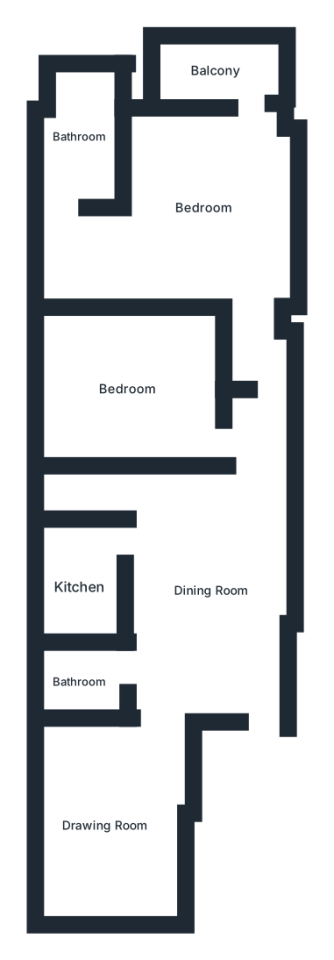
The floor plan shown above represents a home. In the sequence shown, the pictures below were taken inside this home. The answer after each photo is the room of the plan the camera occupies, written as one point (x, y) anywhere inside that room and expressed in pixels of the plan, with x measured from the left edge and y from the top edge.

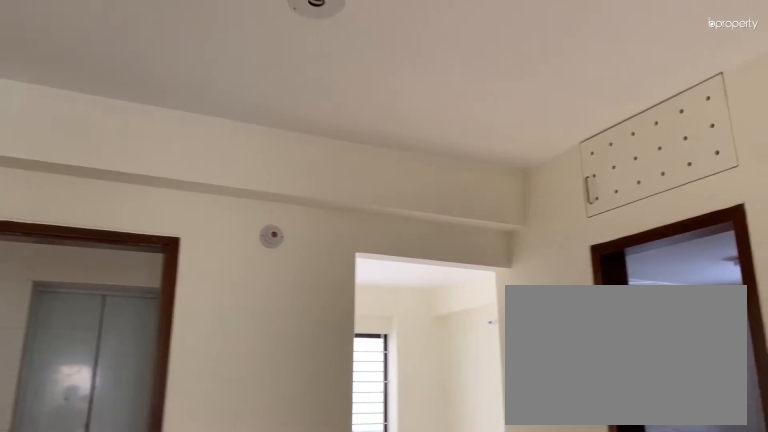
(210, 582)
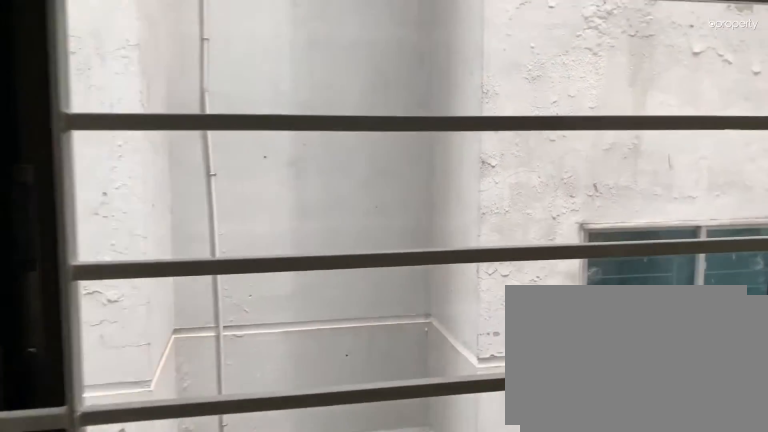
(106, 825)
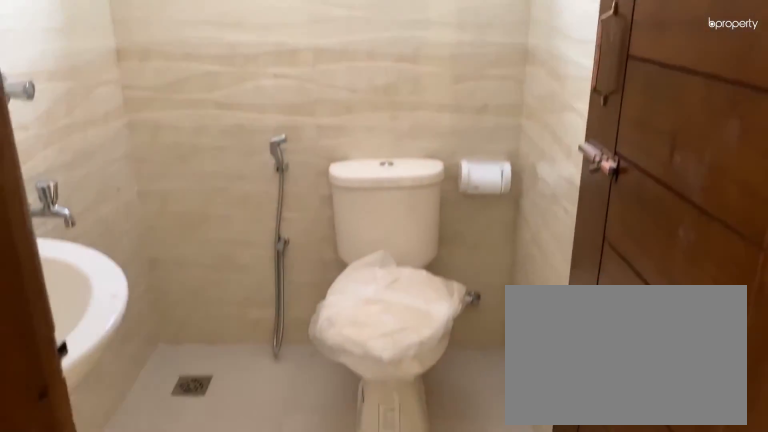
(81, 680)
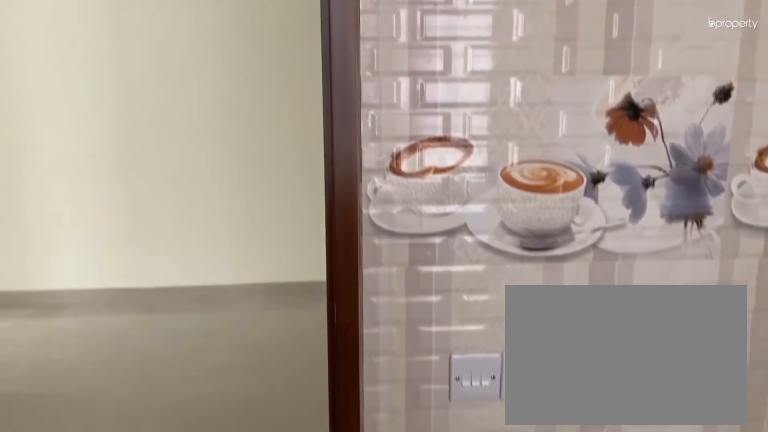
(80, 582)
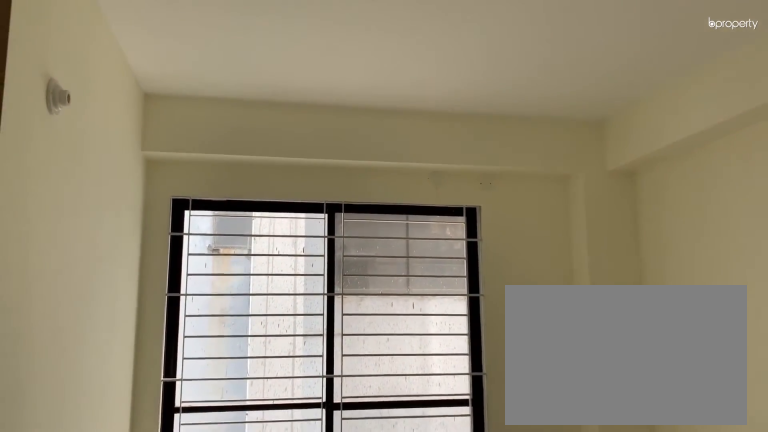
(127, 389)
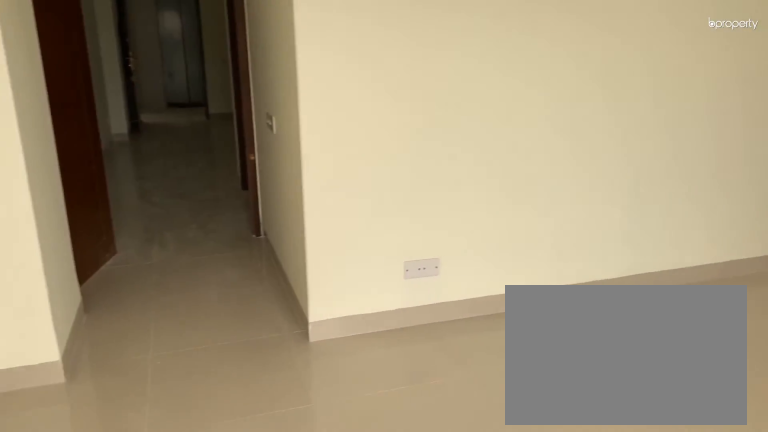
(198, 202)
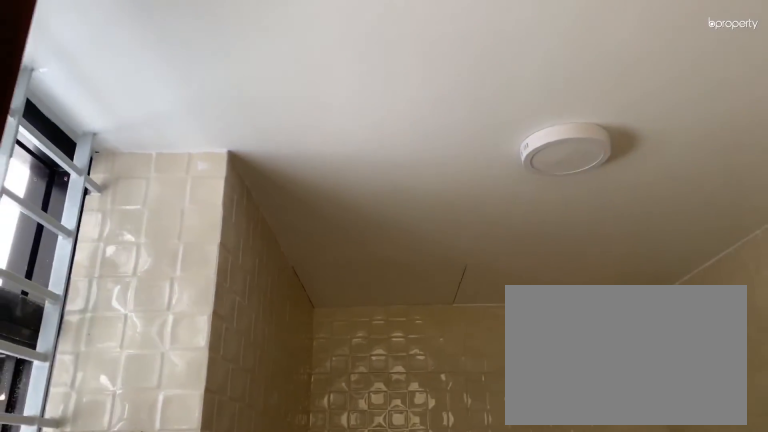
(76, 135)
